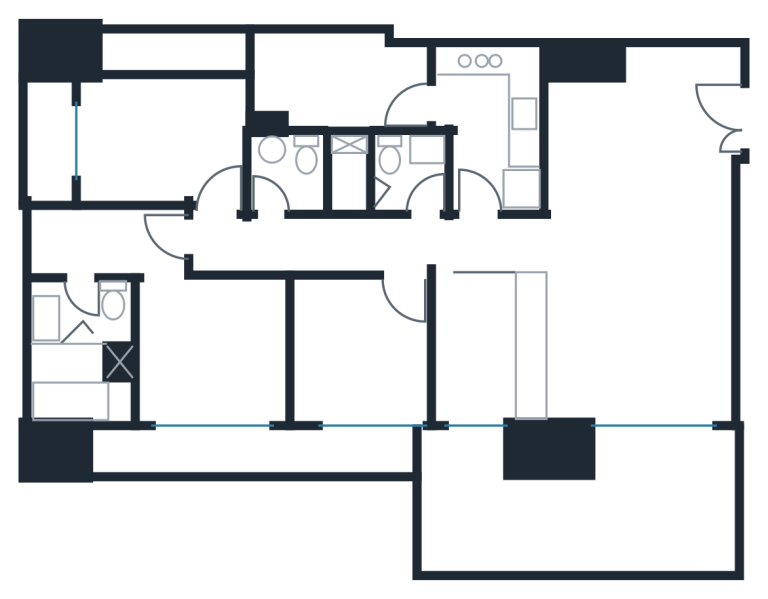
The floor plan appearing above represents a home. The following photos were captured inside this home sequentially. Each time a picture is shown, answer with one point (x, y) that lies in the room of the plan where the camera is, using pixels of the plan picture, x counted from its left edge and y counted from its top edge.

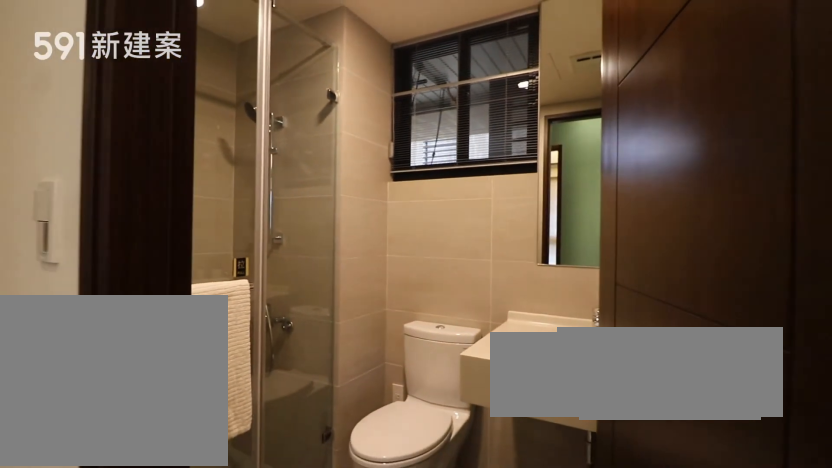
(383, 170)
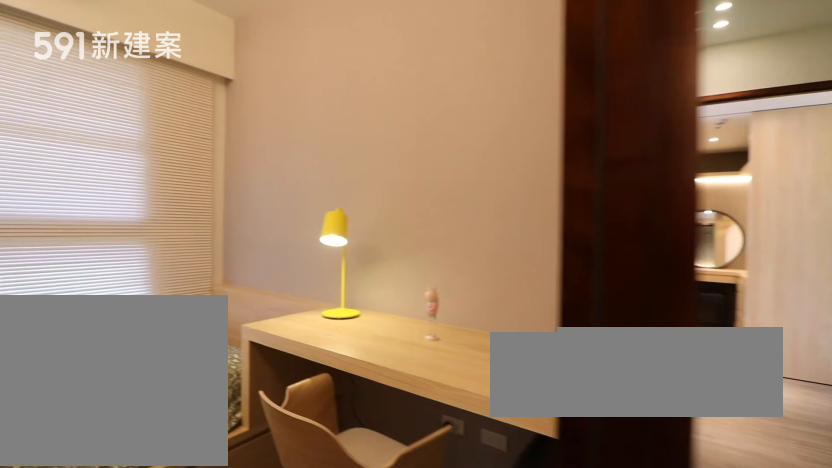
(357, 355)
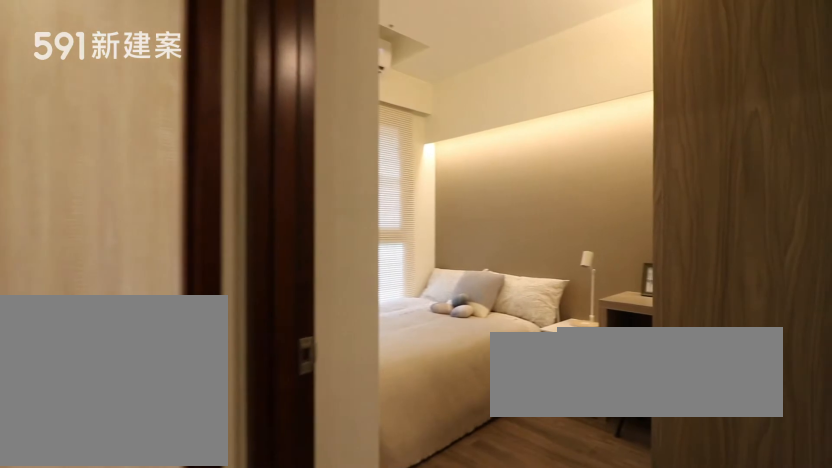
(157, 140)
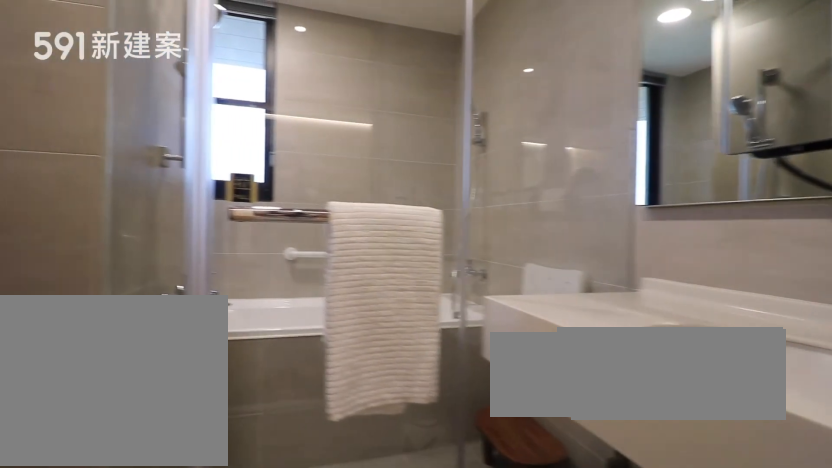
(81, 358)
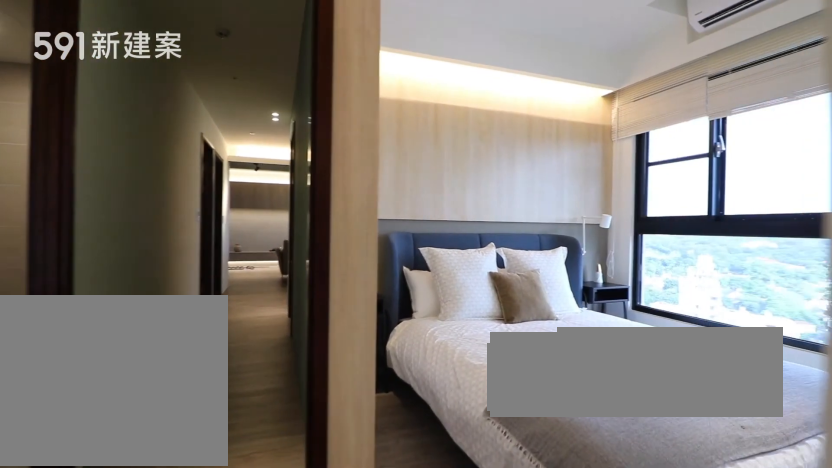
(215, 353)
